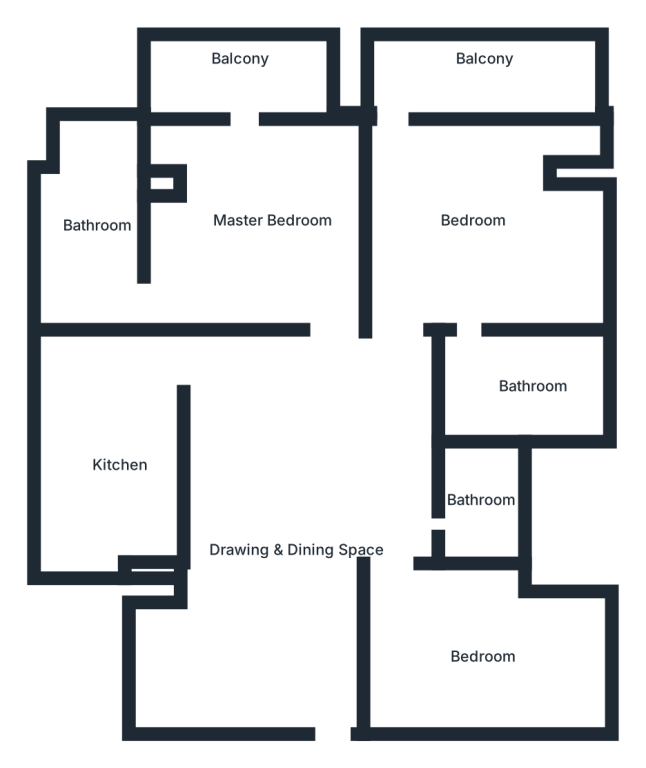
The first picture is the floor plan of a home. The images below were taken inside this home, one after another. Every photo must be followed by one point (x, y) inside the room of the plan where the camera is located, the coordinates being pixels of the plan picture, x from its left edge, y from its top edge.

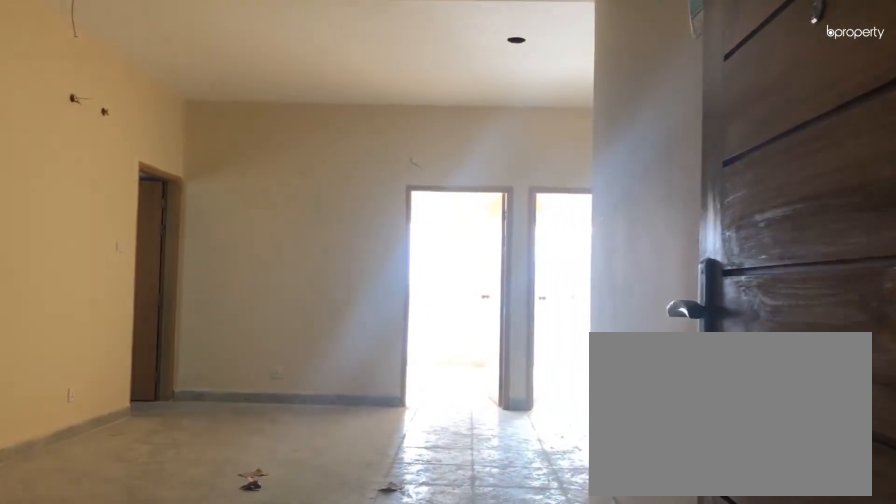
(322, 680)
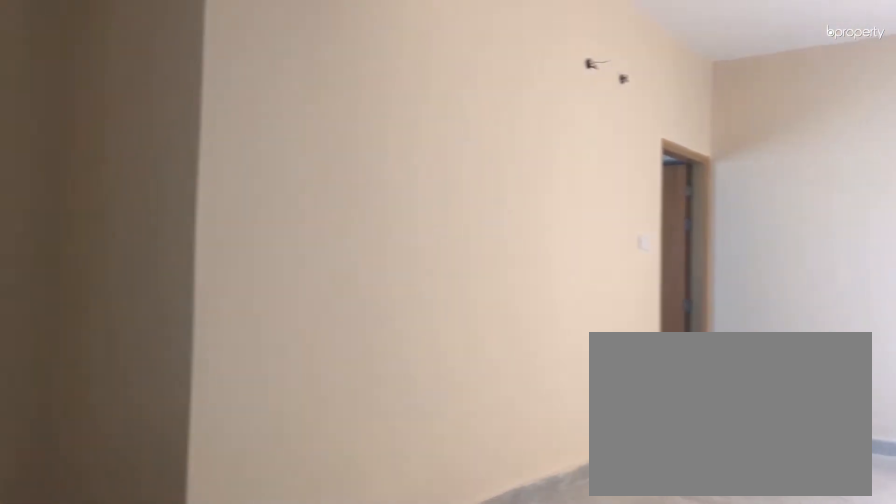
(311, 518)
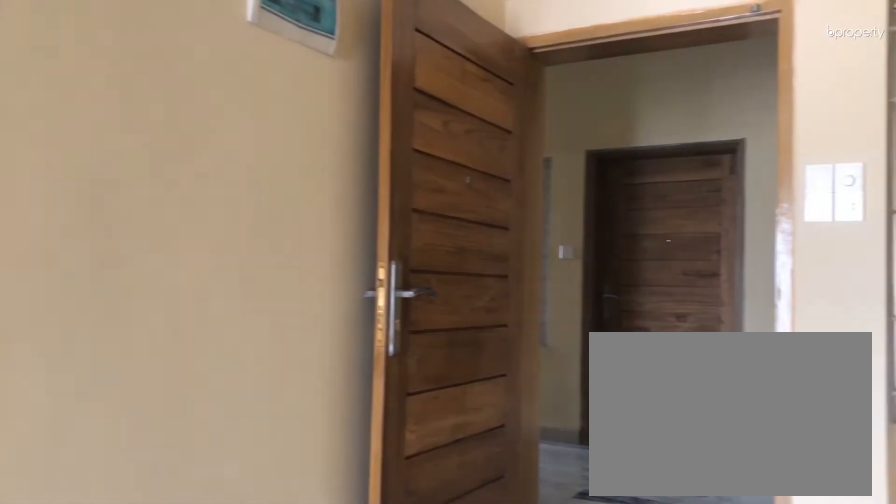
(311, 518)
